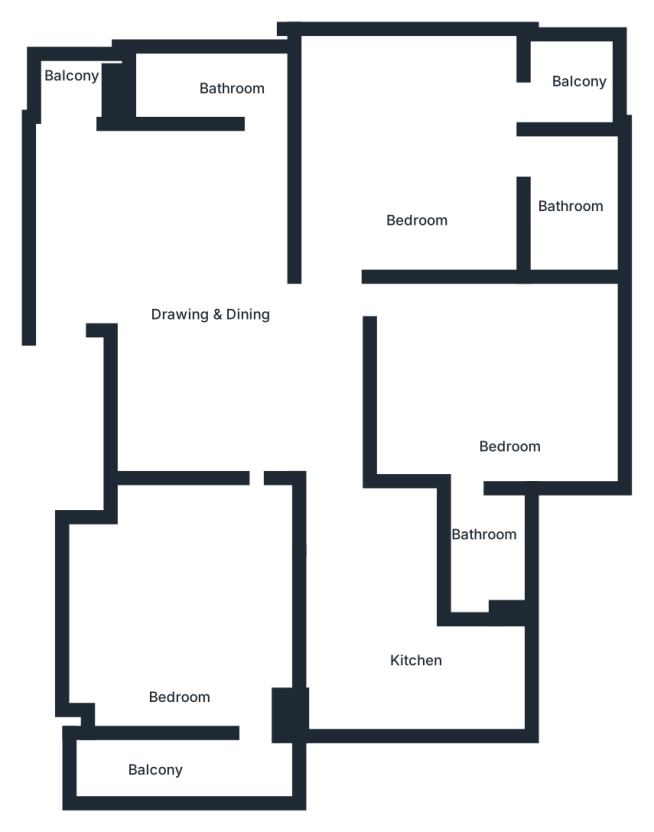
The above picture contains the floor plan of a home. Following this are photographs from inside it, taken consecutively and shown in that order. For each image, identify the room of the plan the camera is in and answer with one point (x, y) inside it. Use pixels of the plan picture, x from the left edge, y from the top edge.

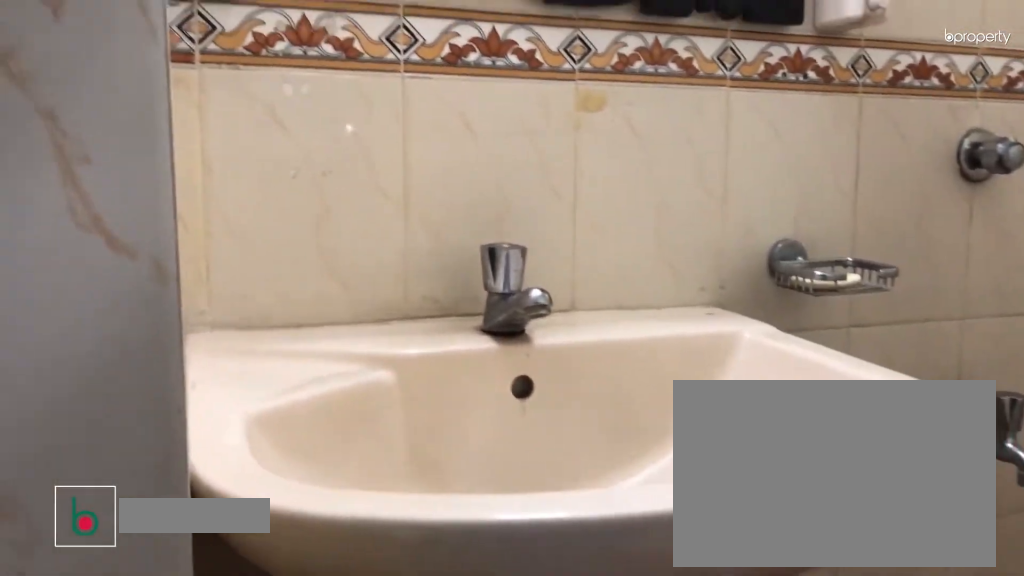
(486, 555)
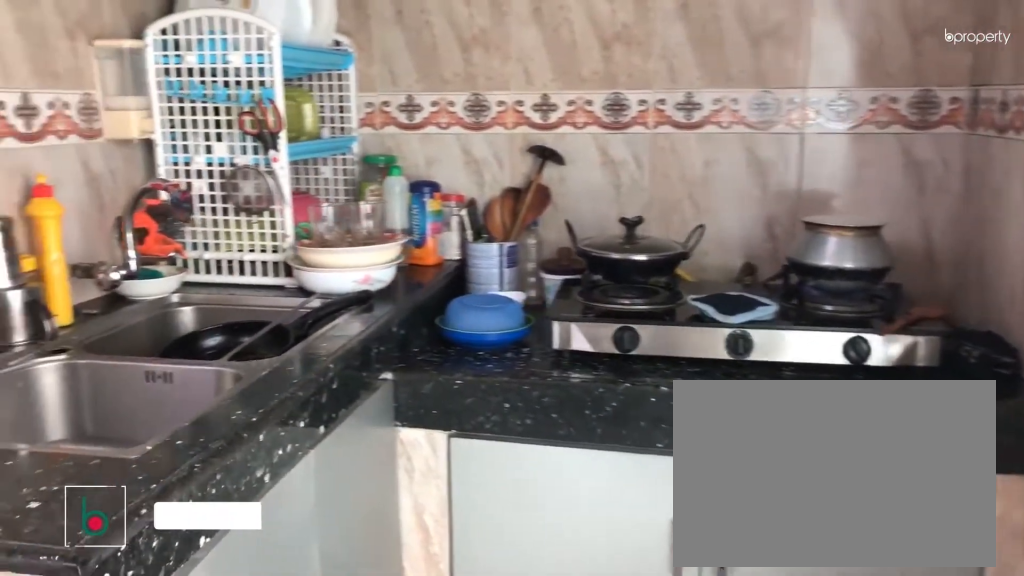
(430, 674)
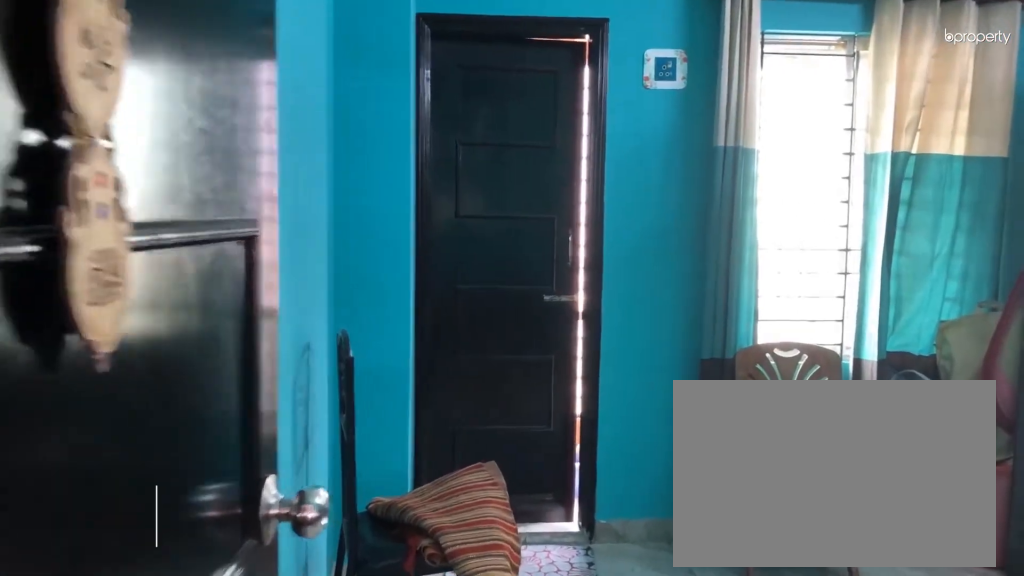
(198, 624)
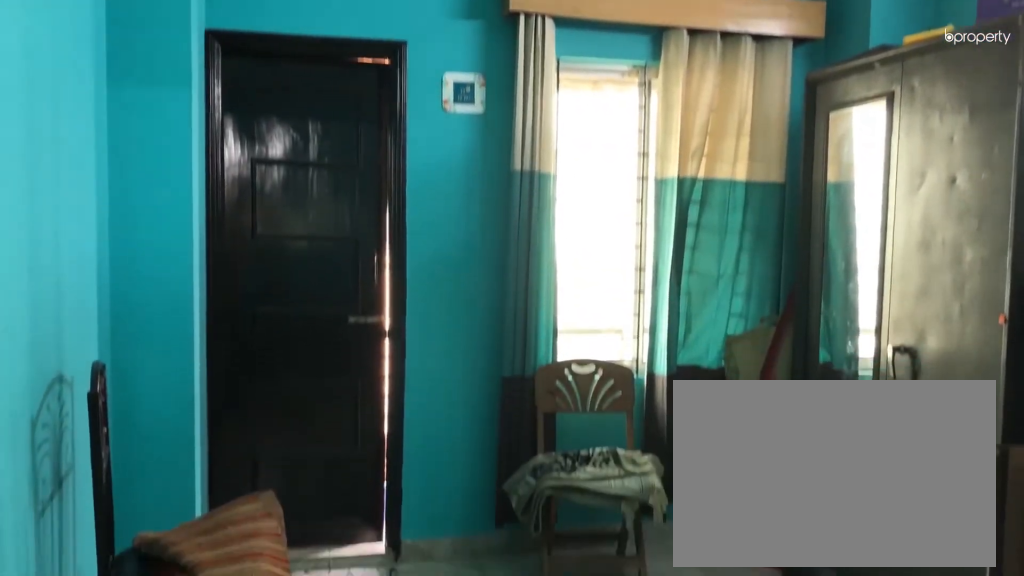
(198, 624)
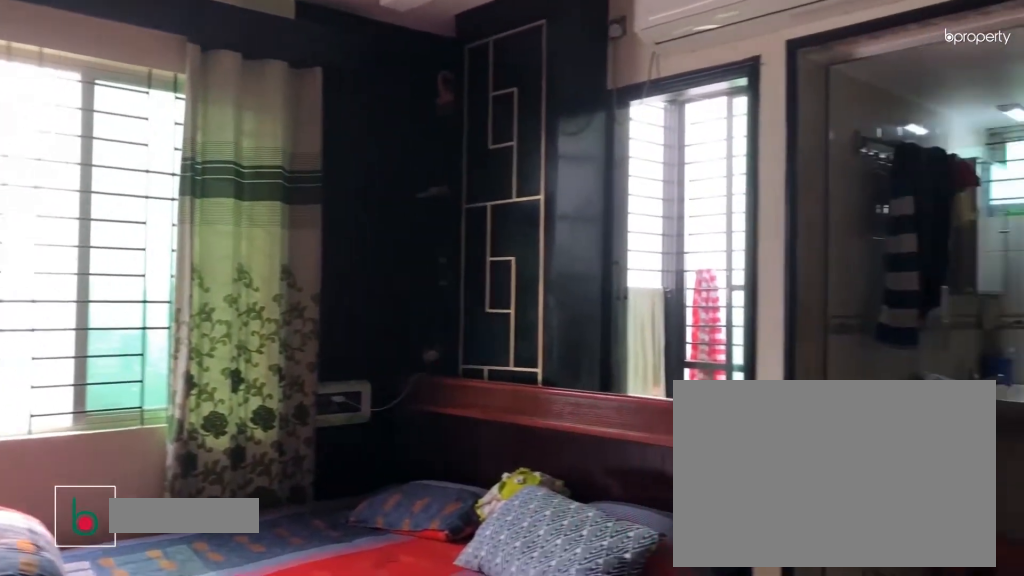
(418, 166)
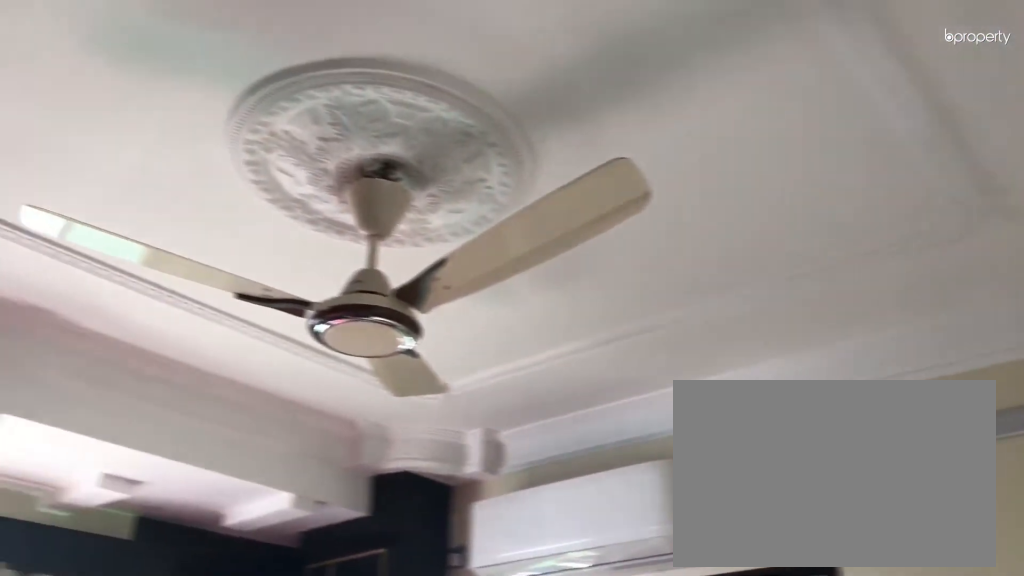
(418, 165)
